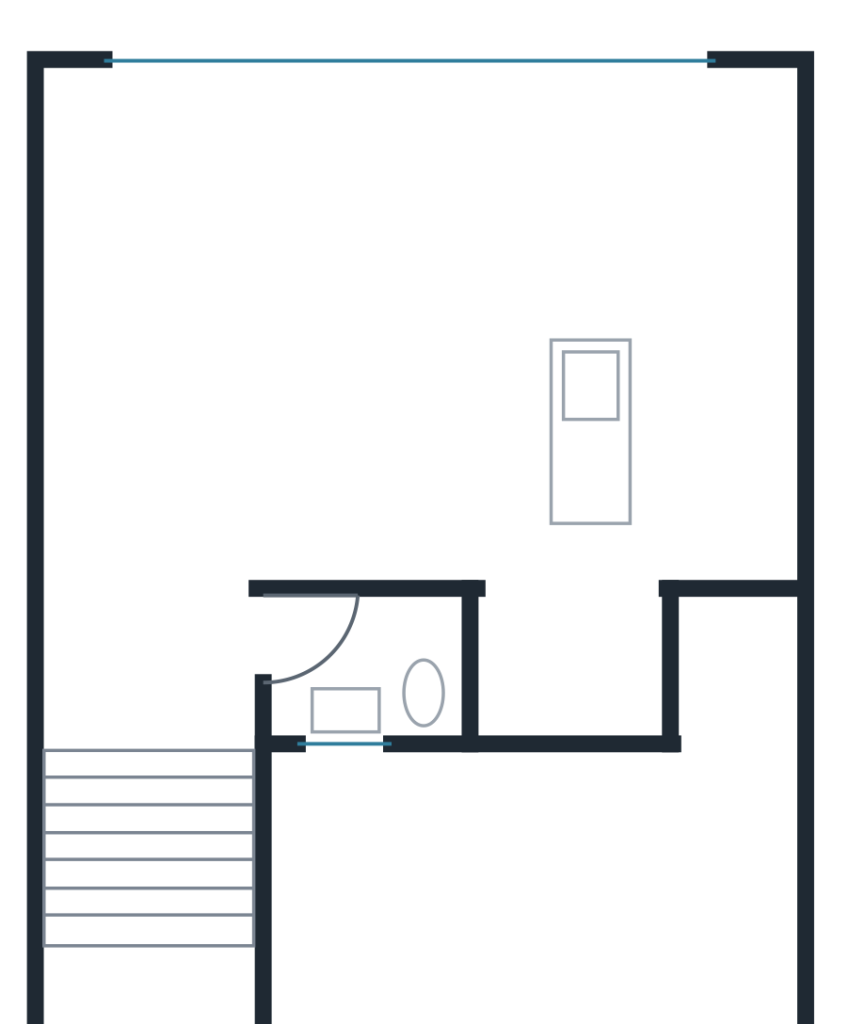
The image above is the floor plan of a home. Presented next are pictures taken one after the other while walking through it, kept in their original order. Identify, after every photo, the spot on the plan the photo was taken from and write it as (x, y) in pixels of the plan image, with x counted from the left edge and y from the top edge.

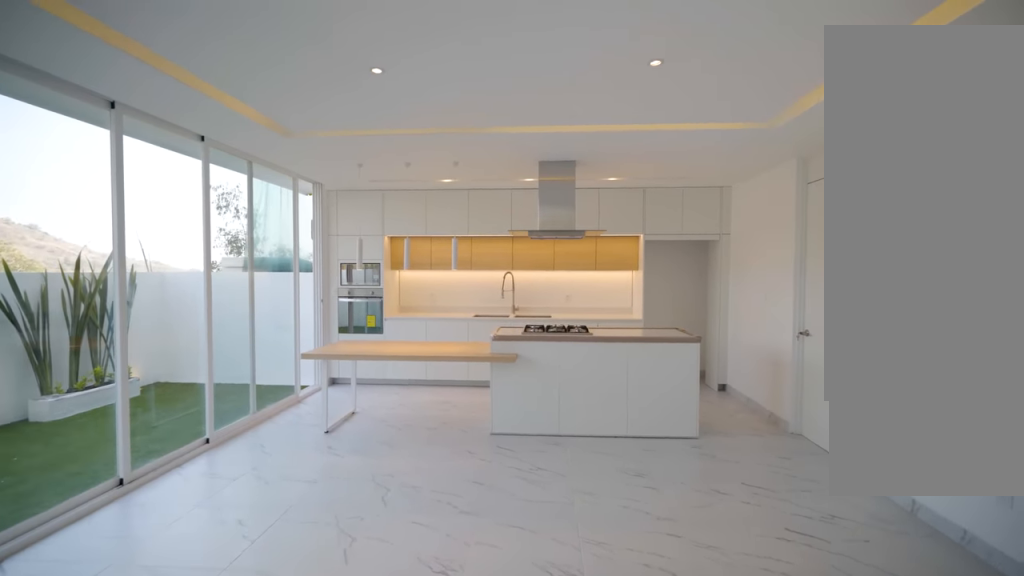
(205, 325)
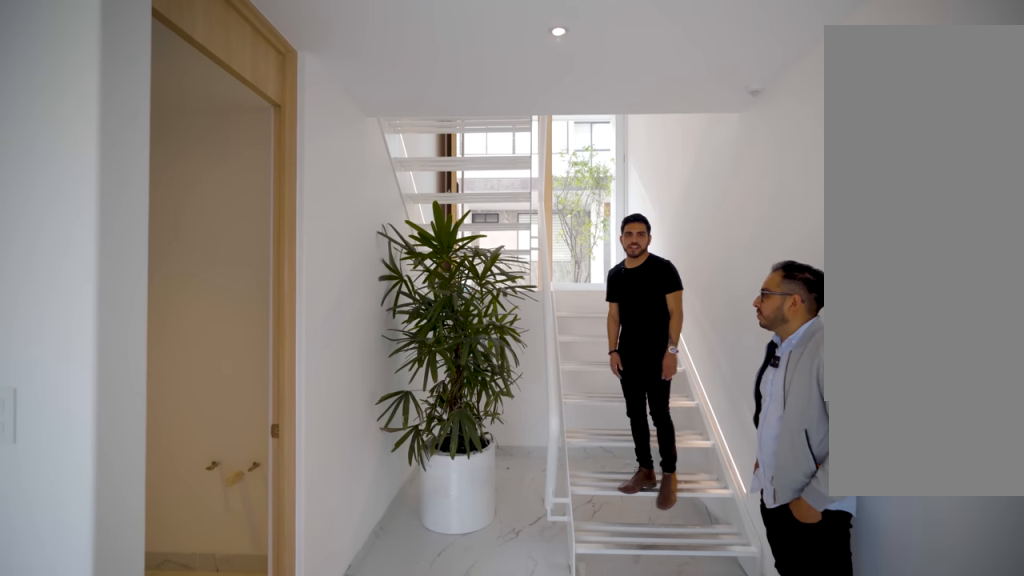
(148, 645)
